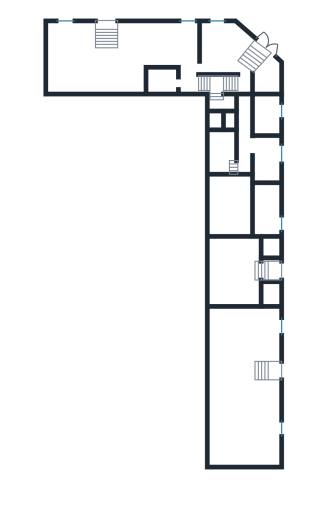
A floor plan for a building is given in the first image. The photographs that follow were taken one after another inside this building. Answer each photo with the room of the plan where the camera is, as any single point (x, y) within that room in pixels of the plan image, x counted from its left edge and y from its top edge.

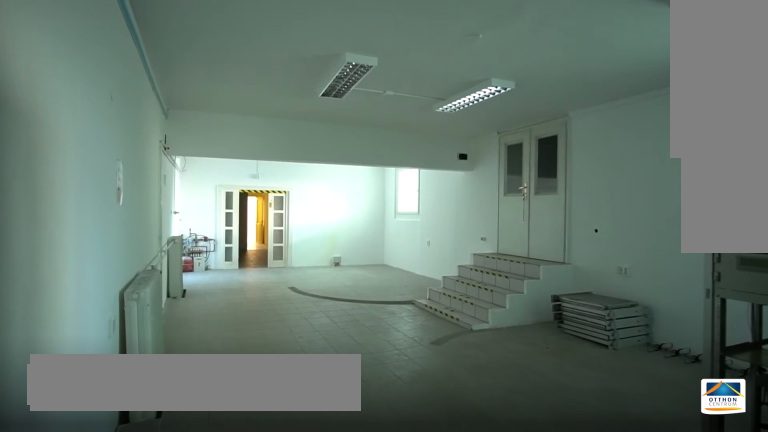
(235, 375)
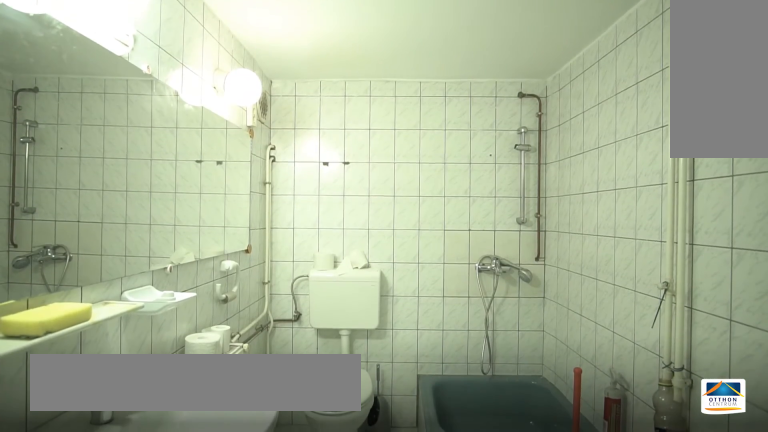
(223, 153)
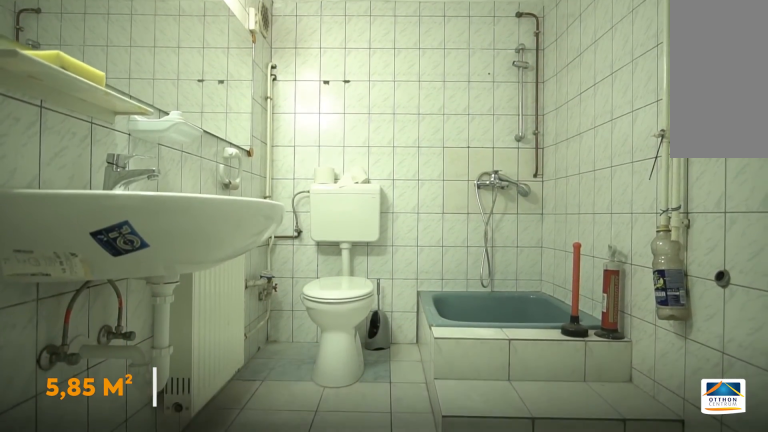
(223, 153)
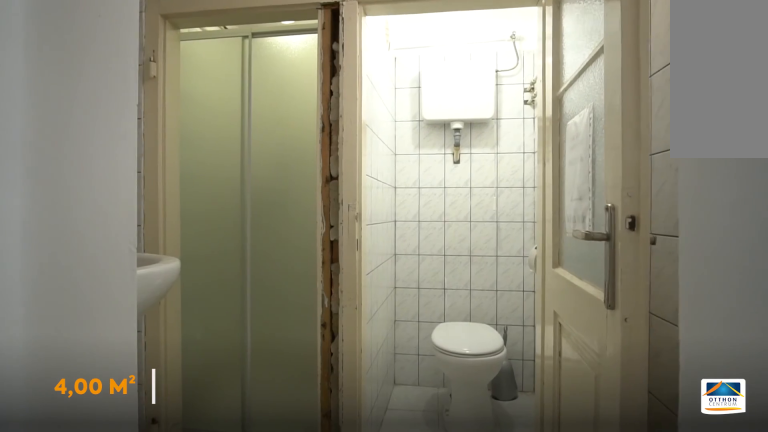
(214, 114)
